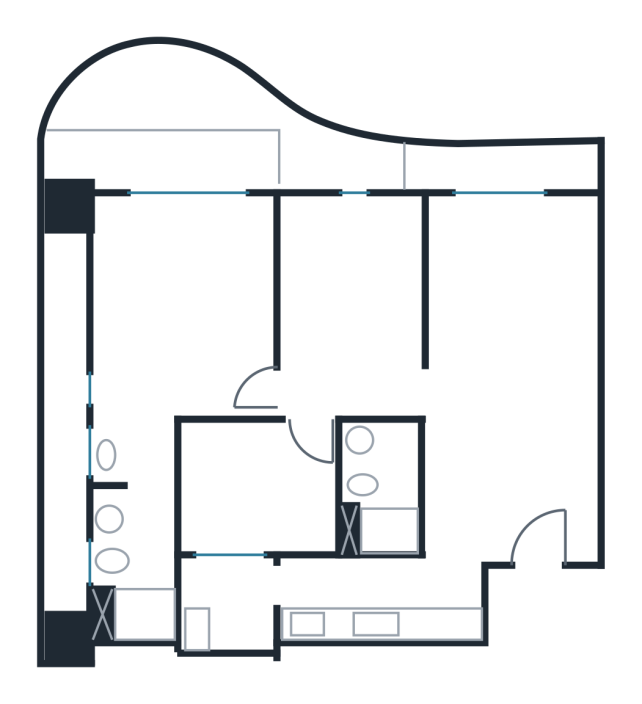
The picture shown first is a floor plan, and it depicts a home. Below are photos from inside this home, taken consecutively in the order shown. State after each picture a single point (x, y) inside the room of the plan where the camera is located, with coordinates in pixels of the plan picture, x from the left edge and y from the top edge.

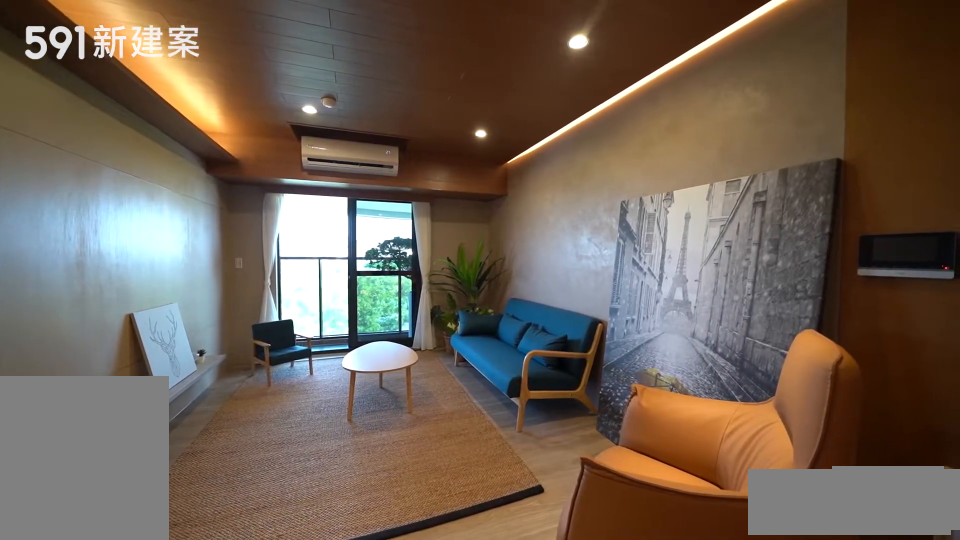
(509, 294)
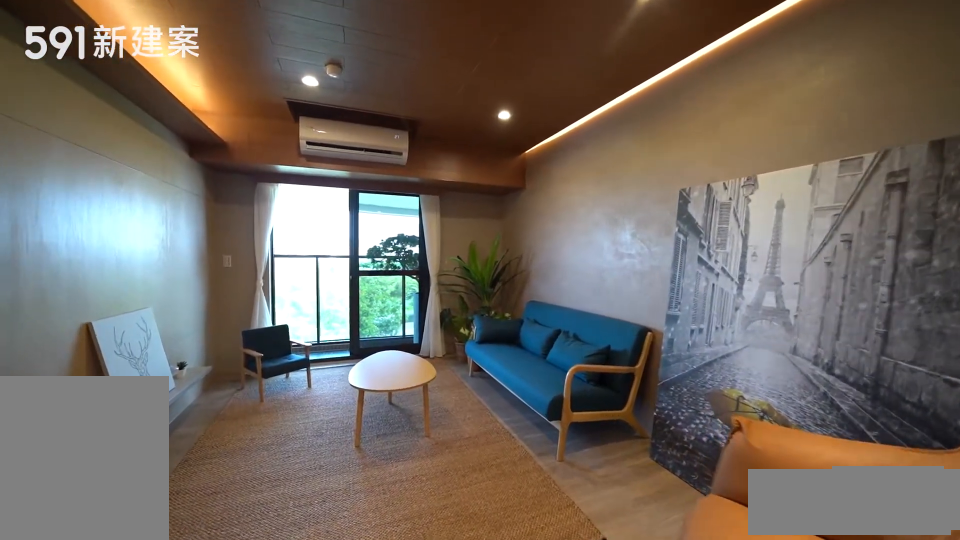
(509, 294)
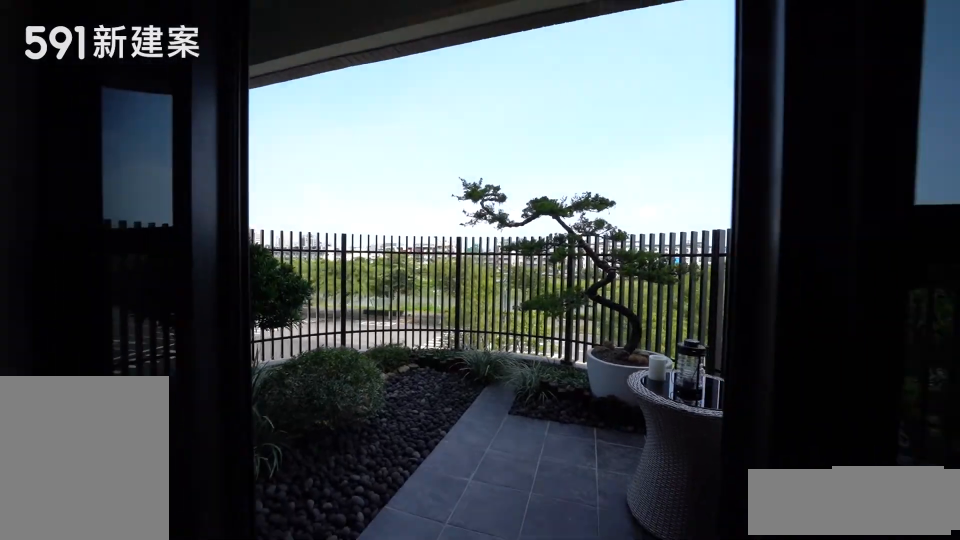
(201, 132)
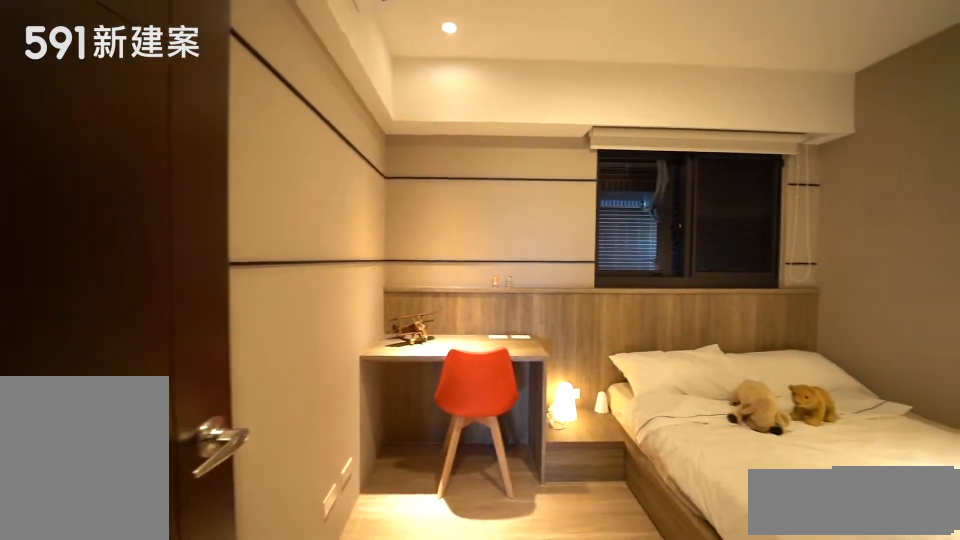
(251, 492)
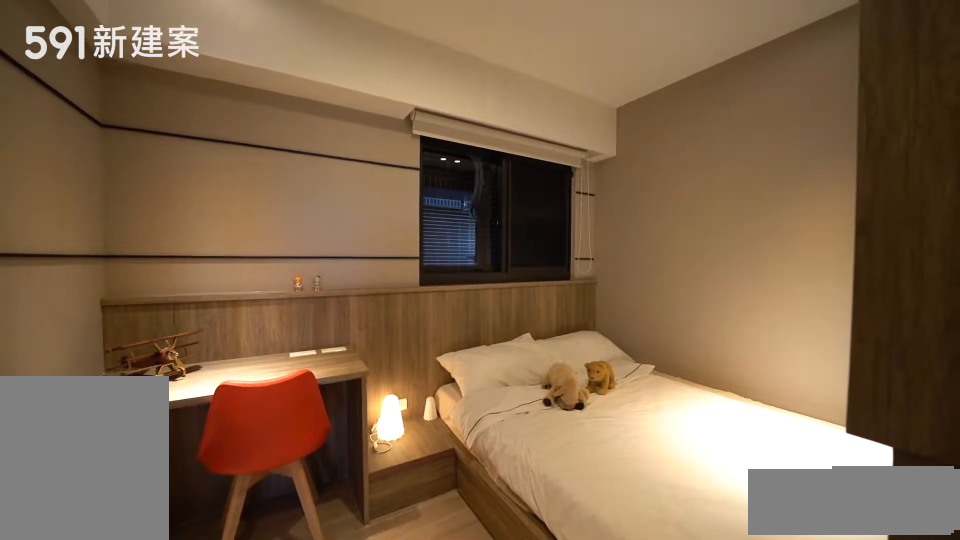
(251, 492)
